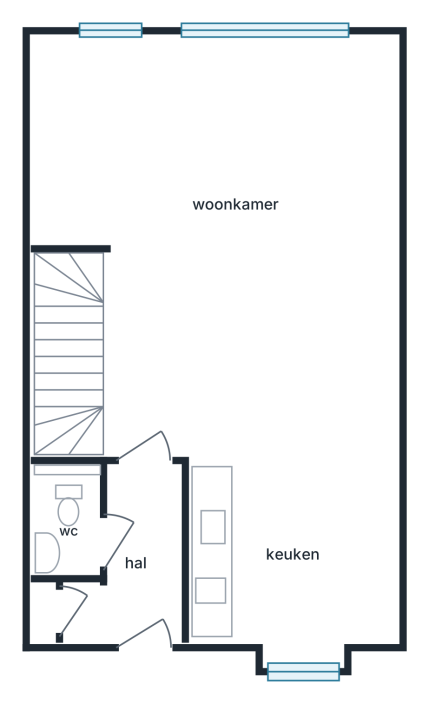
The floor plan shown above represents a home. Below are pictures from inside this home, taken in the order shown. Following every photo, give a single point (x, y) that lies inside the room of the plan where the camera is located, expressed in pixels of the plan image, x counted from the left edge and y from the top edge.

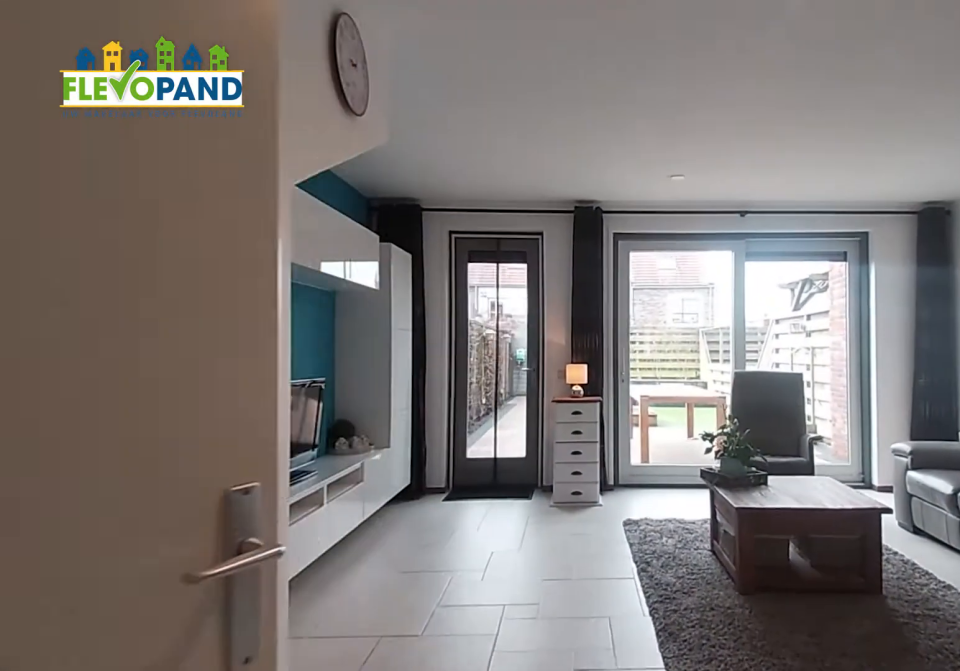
(227, 198)
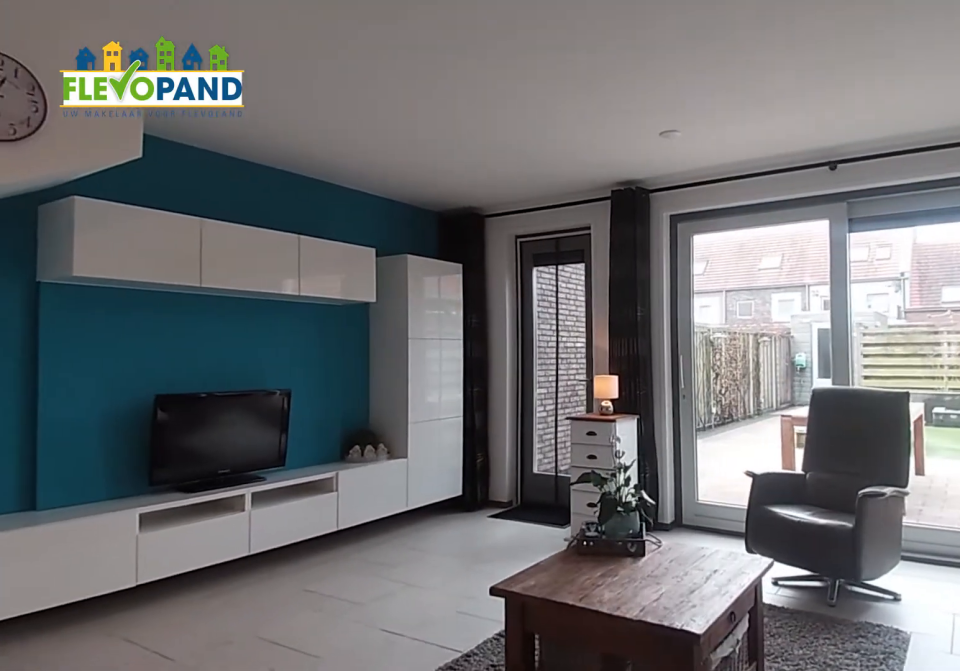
(227, 198)
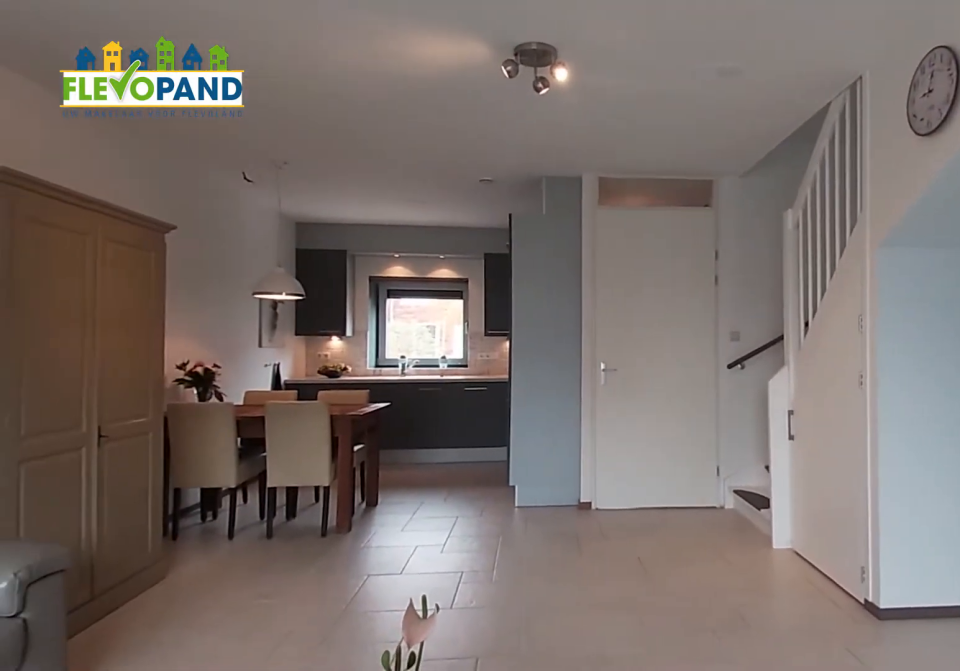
(227, 198)
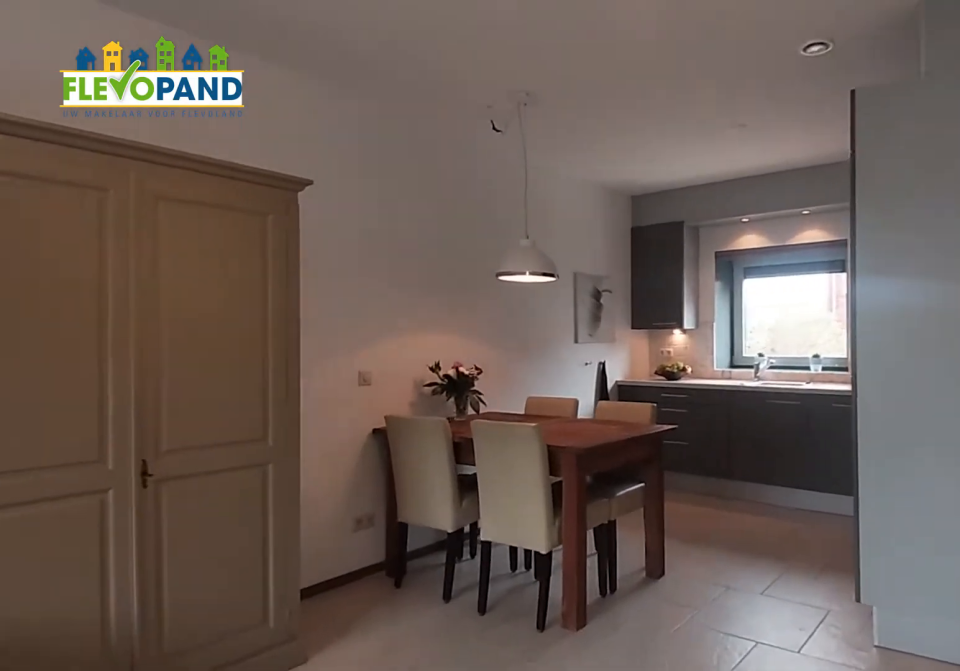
(227, 198)
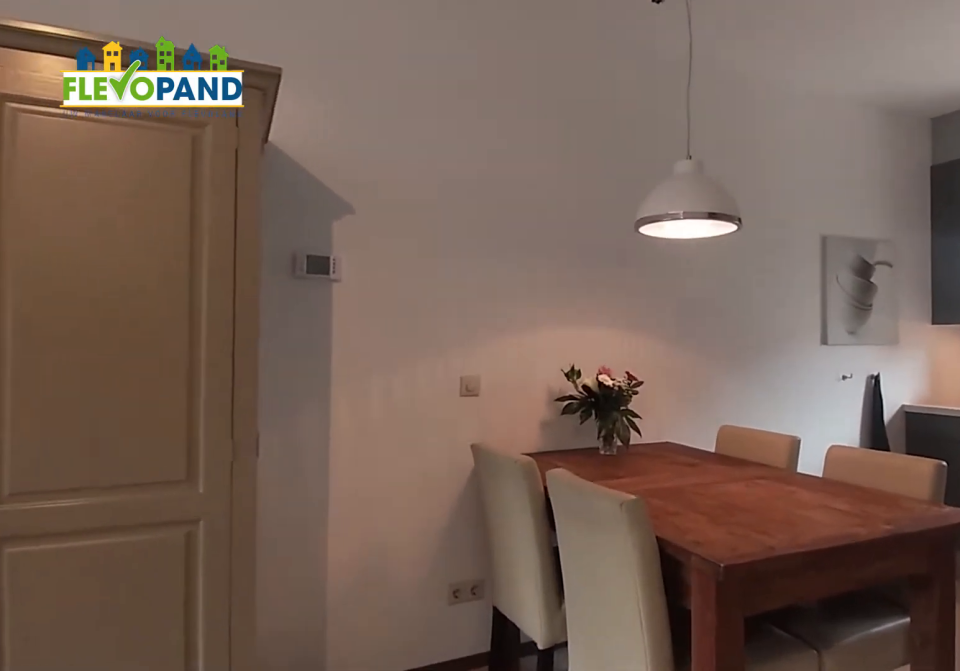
(227, 198)
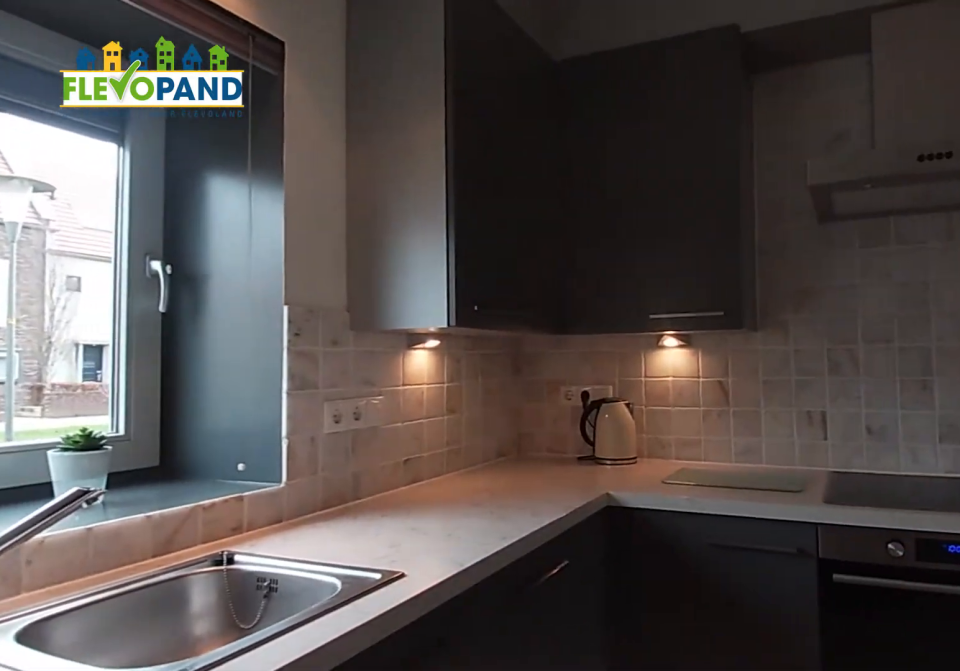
(293, 552)
